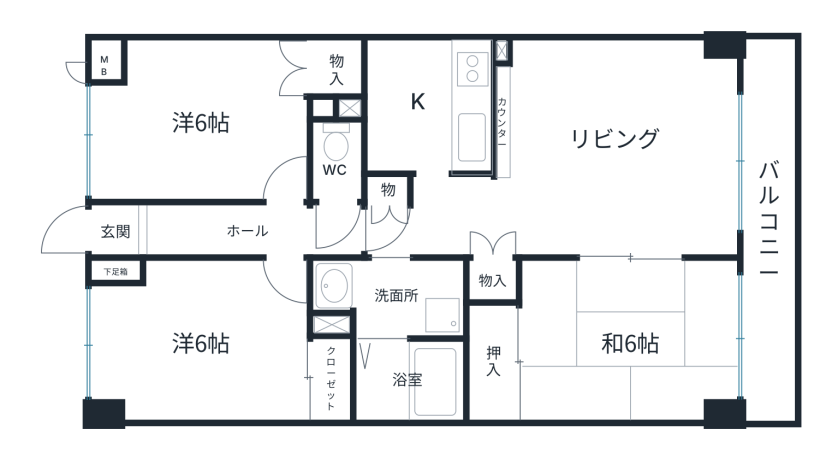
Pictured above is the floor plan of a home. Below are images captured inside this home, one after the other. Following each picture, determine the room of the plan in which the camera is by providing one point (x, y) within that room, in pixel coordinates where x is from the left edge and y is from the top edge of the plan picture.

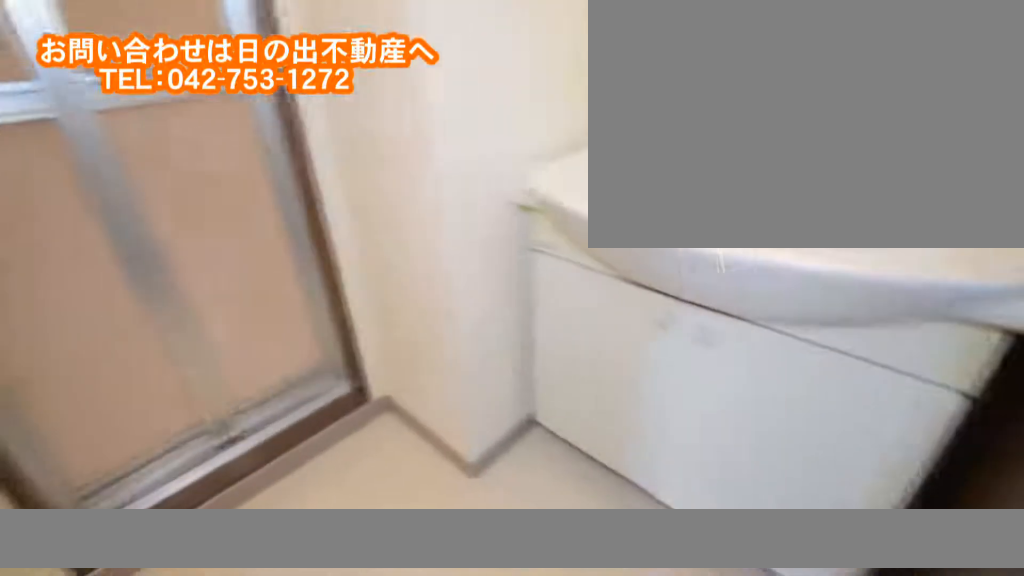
(418, 291)
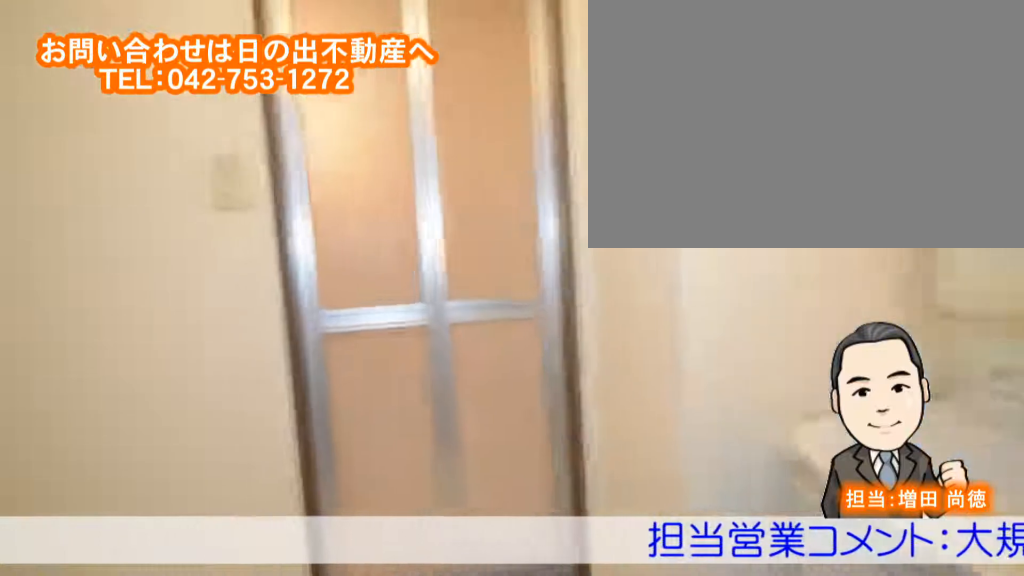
(419, 291)
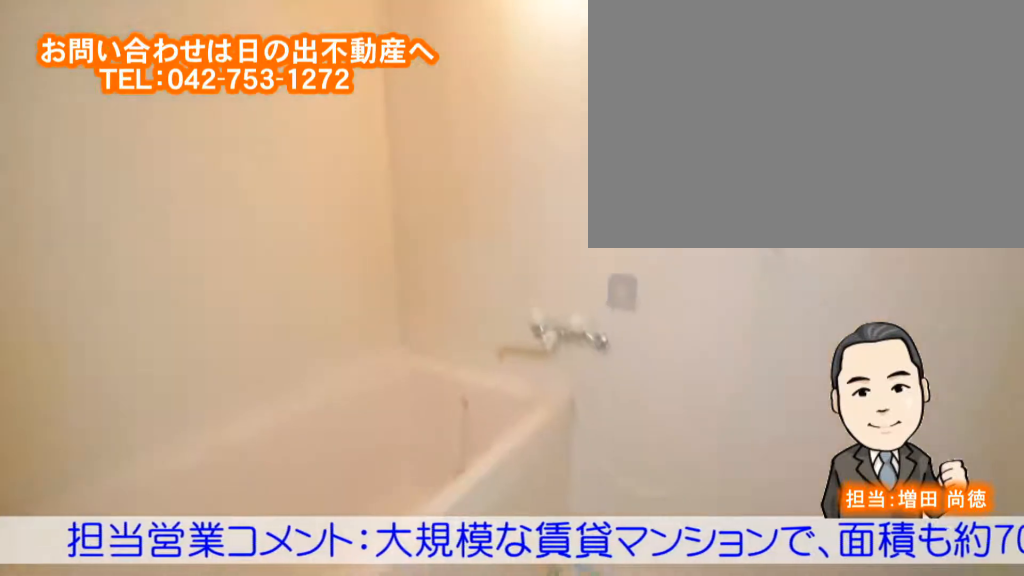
(409, 381)
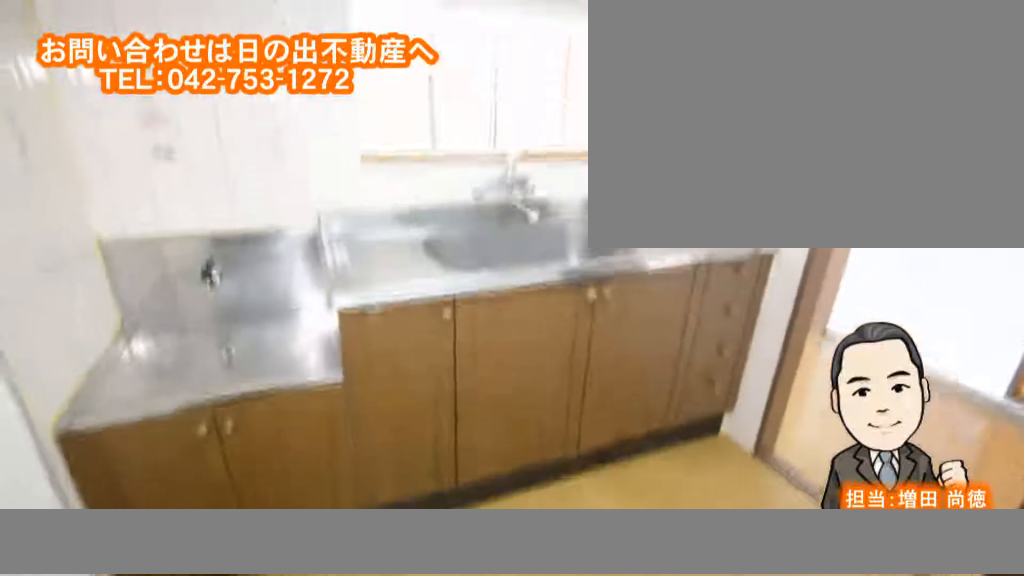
(414, 107)
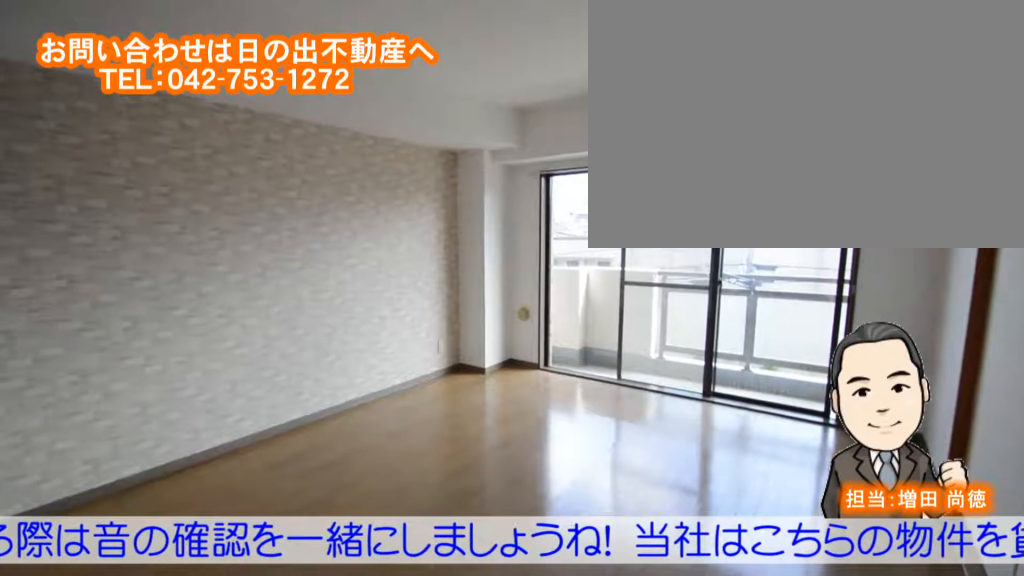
(608, 177)
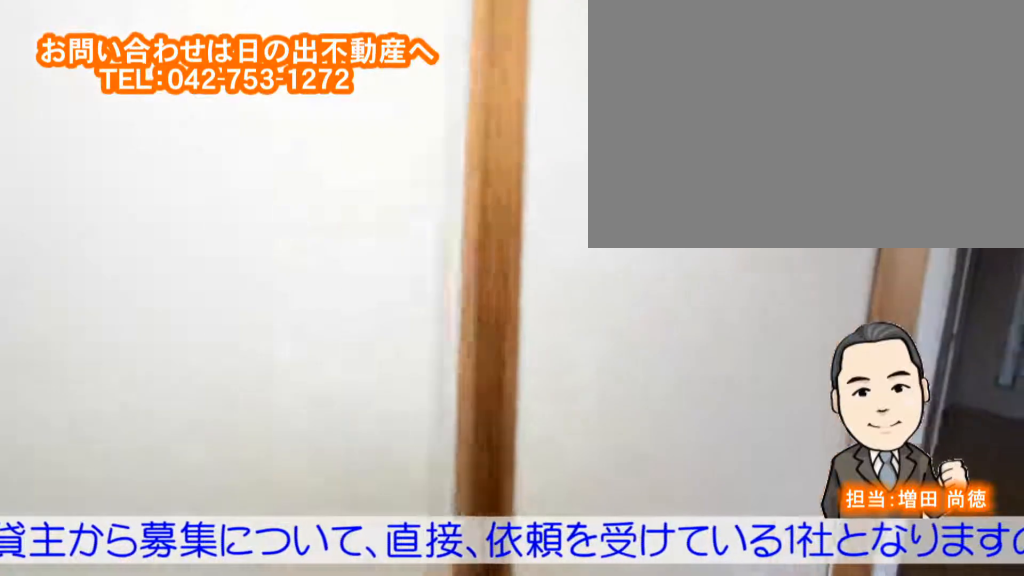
(573, 331)
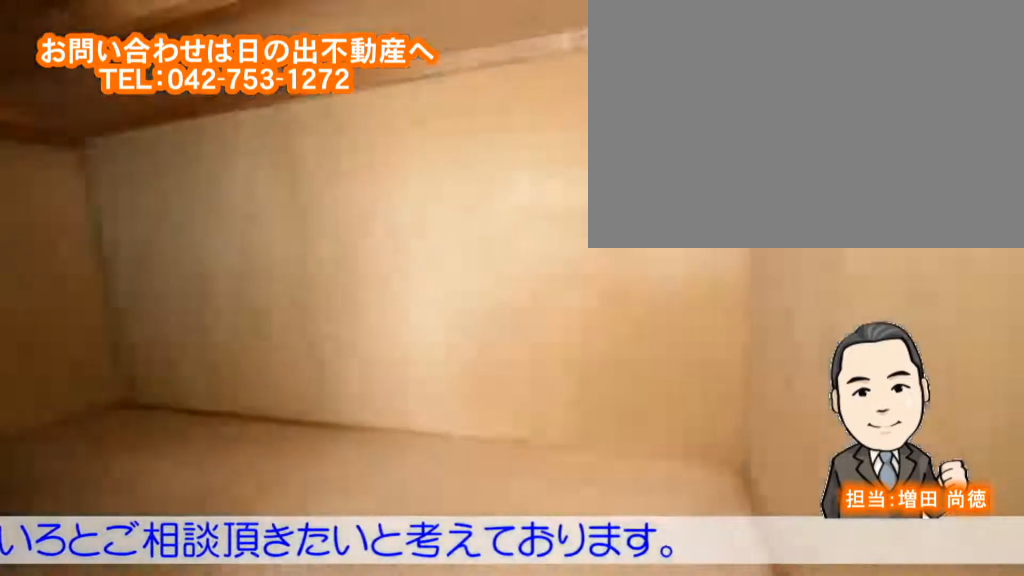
(574, 332)
